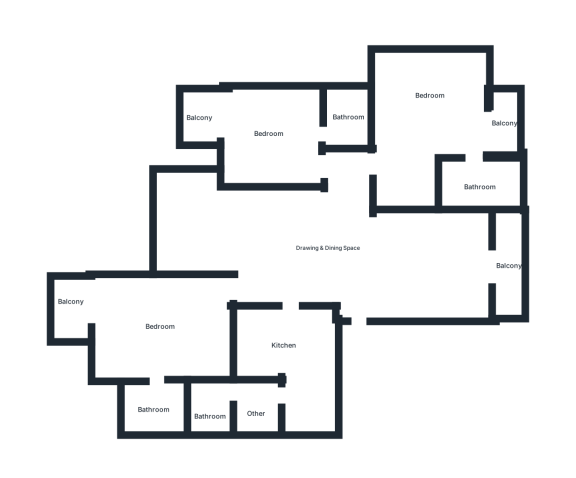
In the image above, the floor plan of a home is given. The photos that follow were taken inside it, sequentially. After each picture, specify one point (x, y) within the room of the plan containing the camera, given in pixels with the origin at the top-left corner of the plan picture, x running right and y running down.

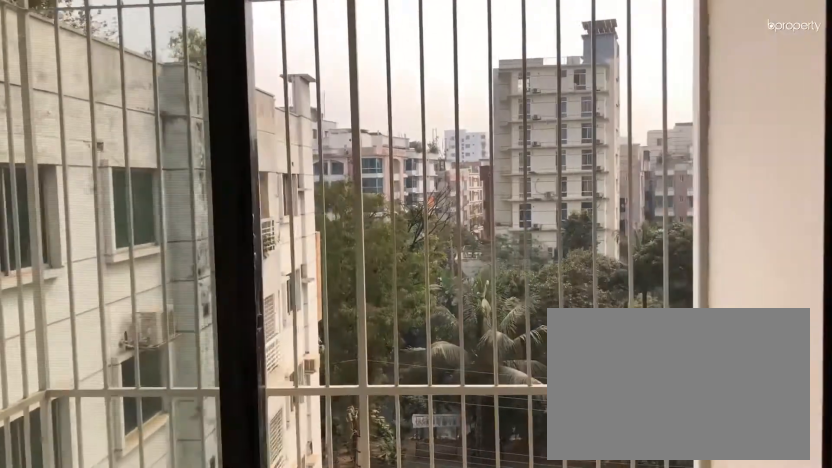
(472, 125)
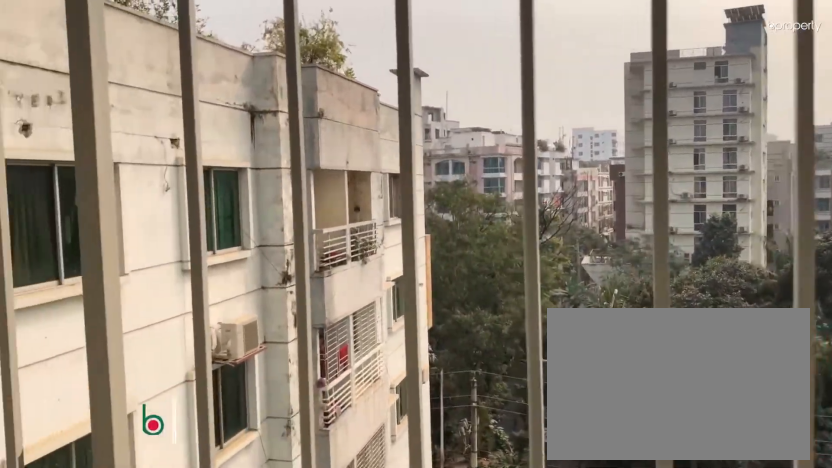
(505, 123)
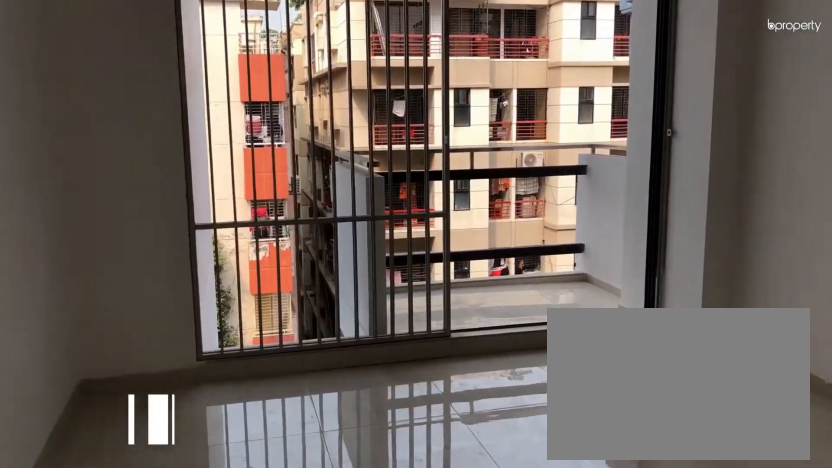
(247, 136)
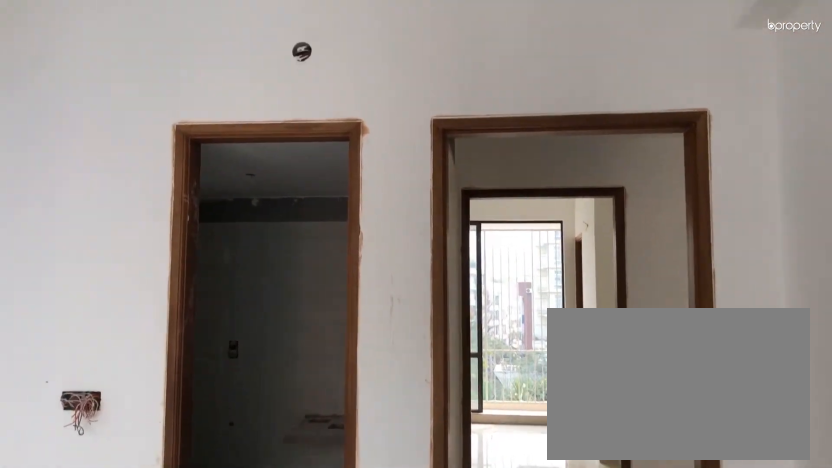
(247, 136)
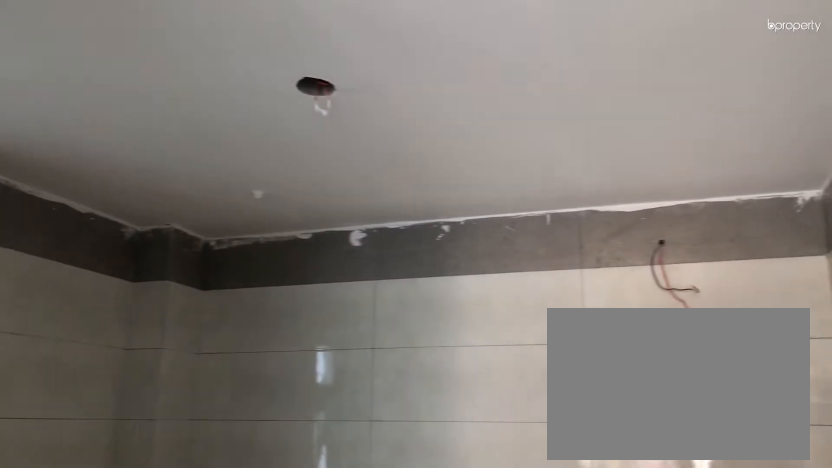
(349, 121)
